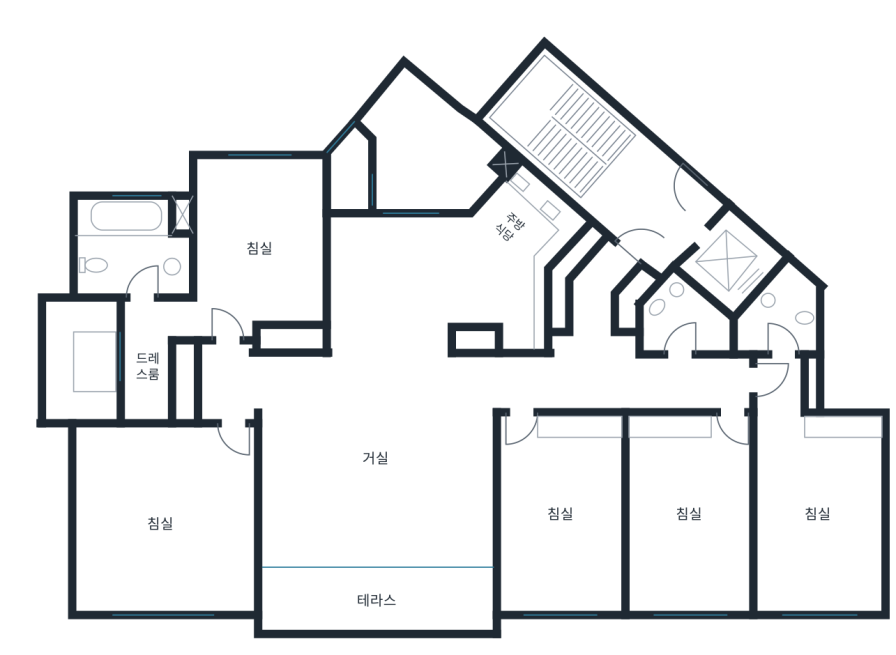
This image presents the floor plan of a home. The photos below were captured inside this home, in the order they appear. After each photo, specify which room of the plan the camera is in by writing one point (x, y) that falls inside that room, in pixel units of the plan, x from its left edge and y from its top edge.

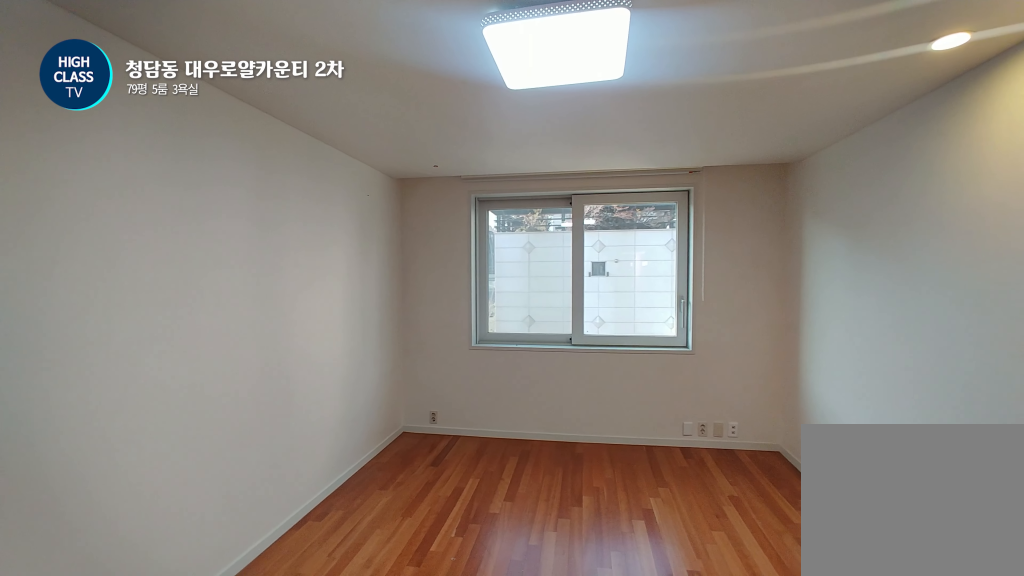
(813, 514)
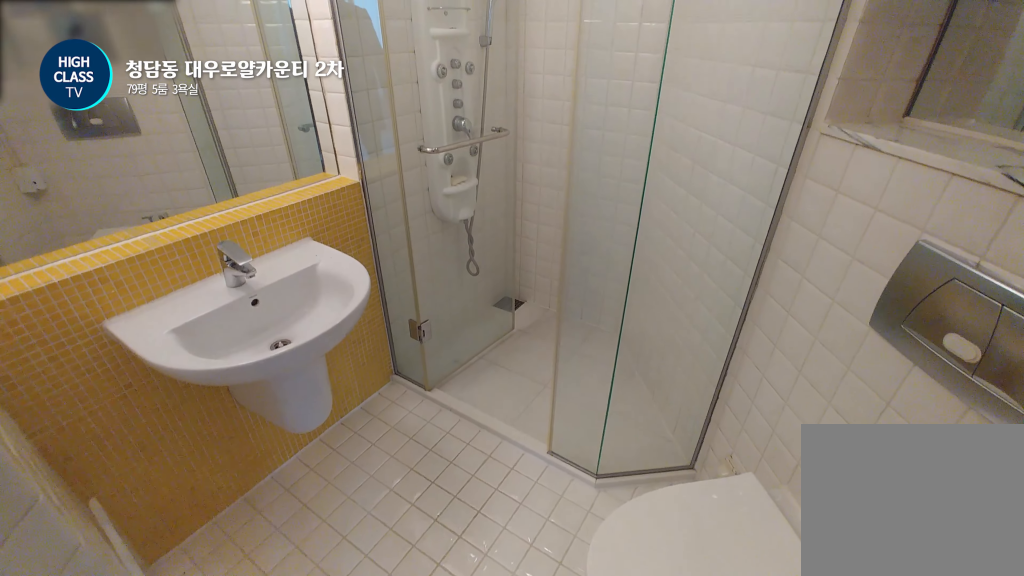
(780, 315)
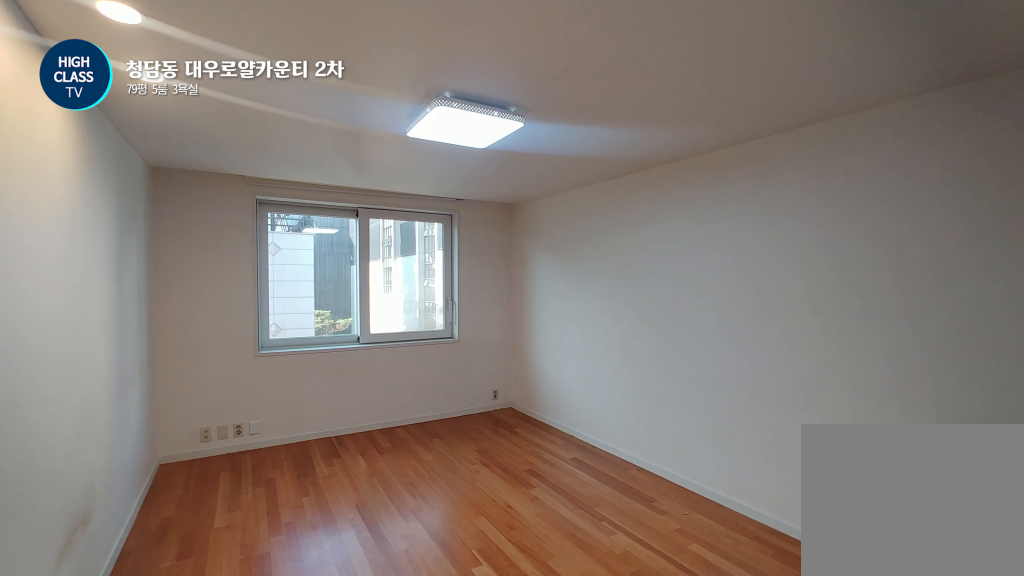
(693, 515)
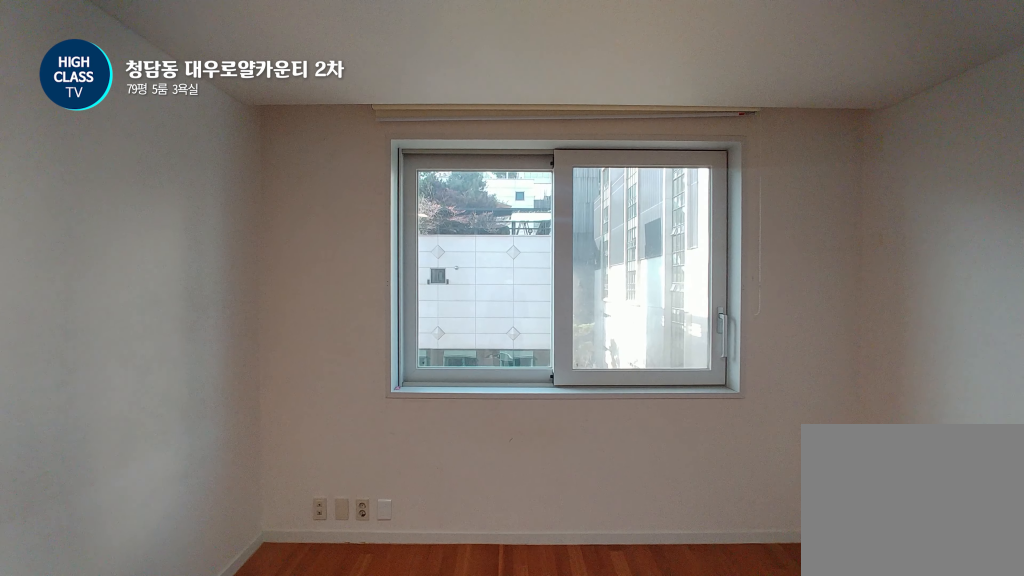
(693, 515)
